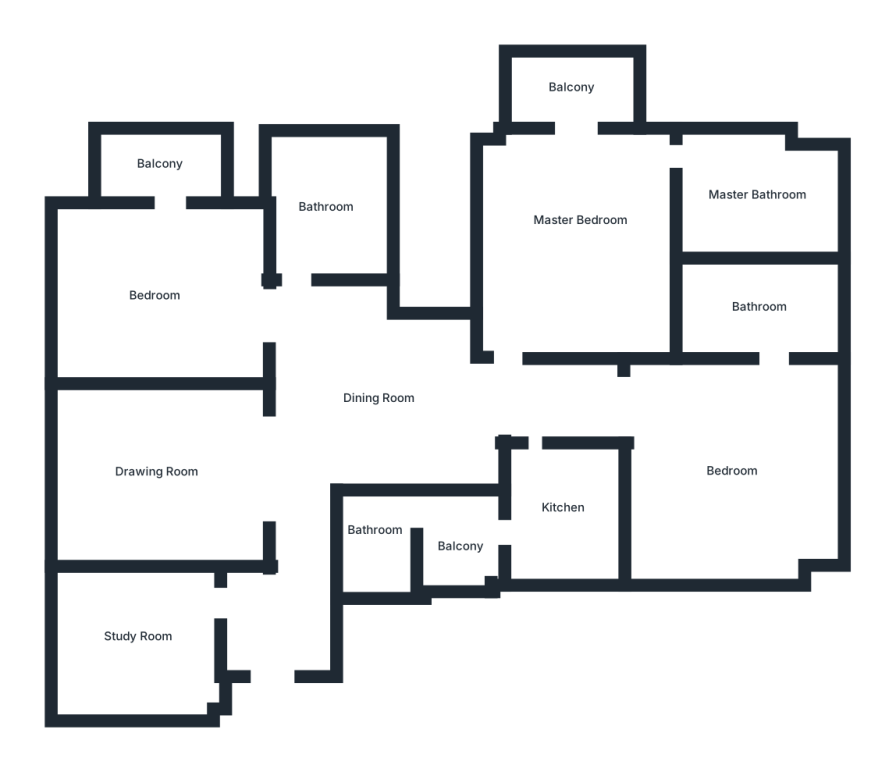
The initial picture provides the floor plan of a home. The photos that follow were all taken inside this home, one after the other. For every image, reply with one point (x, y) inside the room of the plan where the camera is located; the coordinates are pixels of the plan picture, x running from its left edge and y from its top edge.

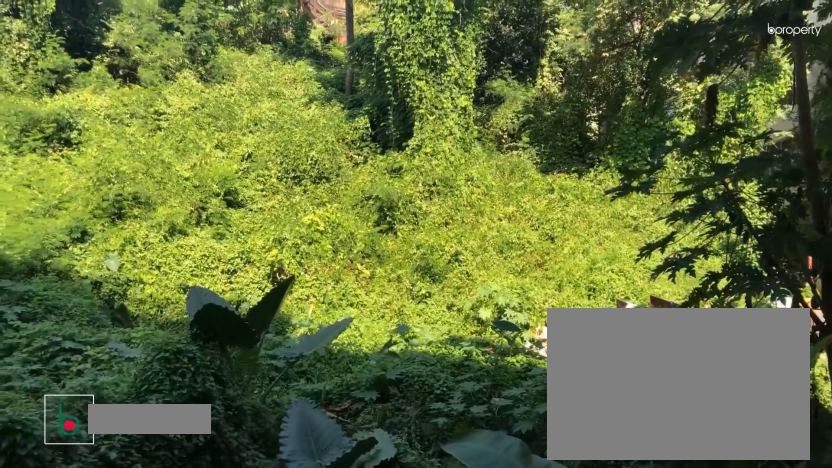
(573, 87)
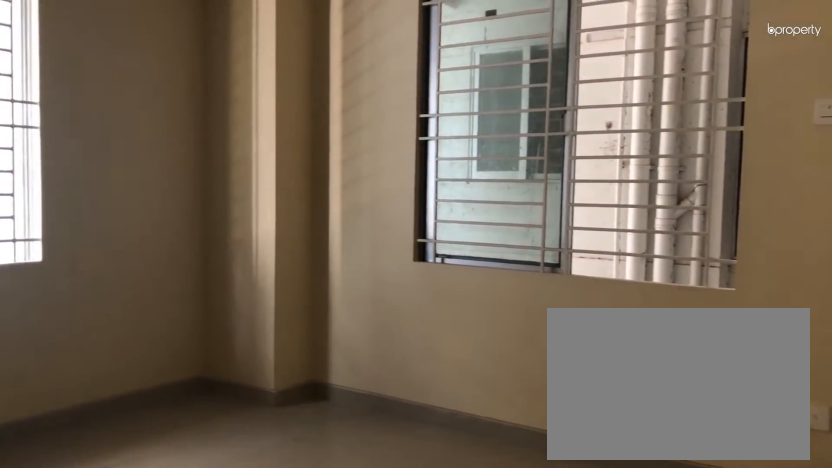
(731, 469)
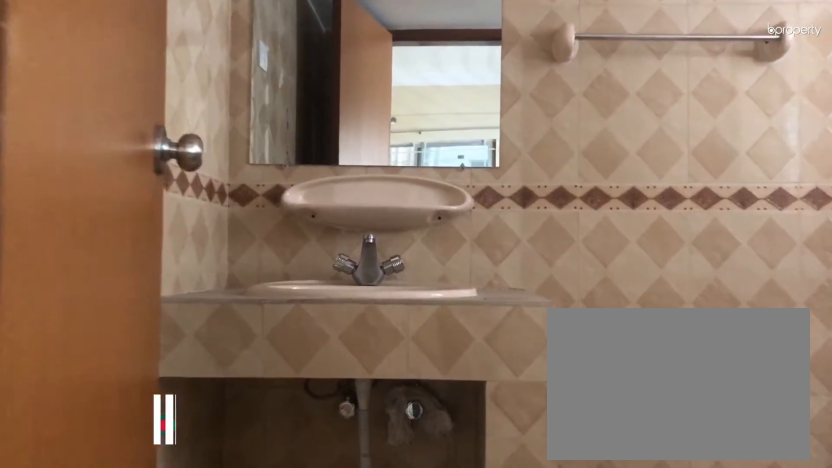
(759, 306)
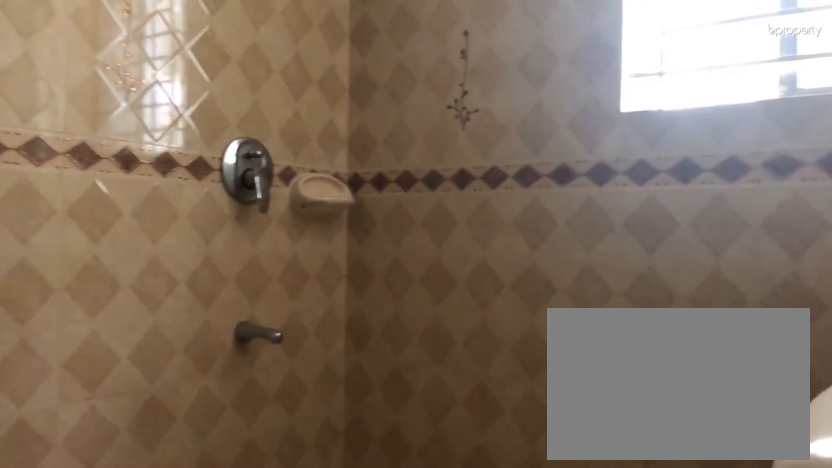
(759, 306)
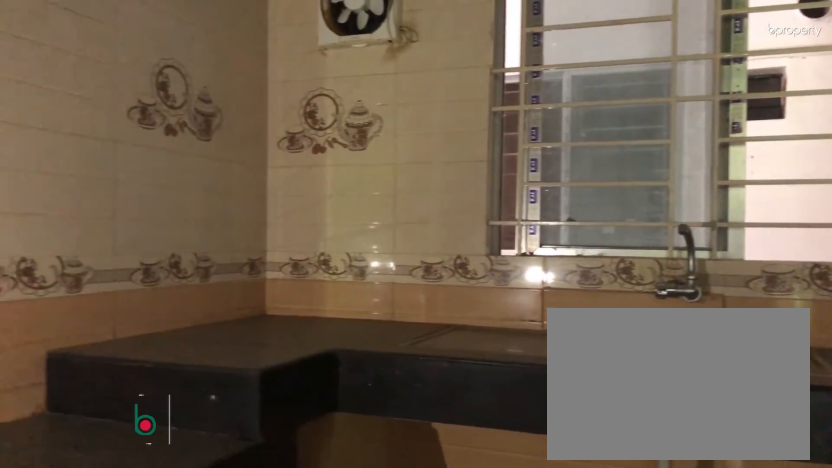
(565, 510)
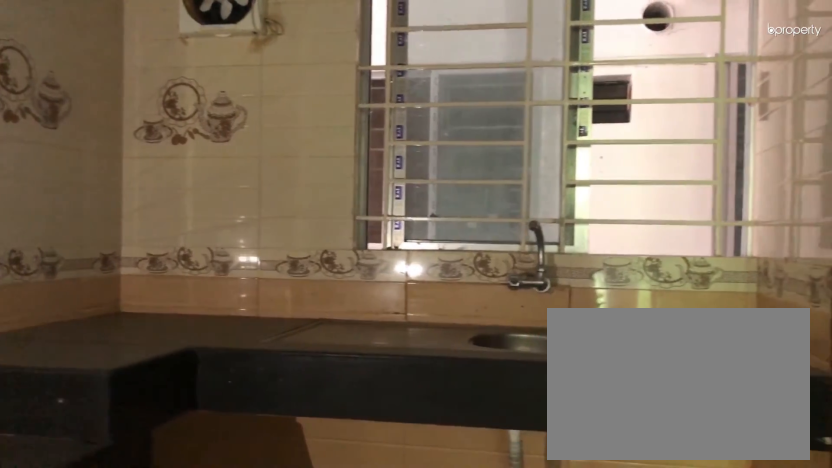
(565, 510)
